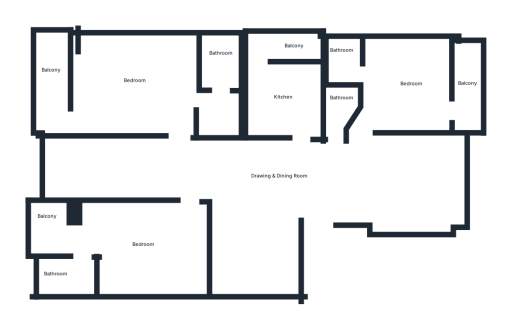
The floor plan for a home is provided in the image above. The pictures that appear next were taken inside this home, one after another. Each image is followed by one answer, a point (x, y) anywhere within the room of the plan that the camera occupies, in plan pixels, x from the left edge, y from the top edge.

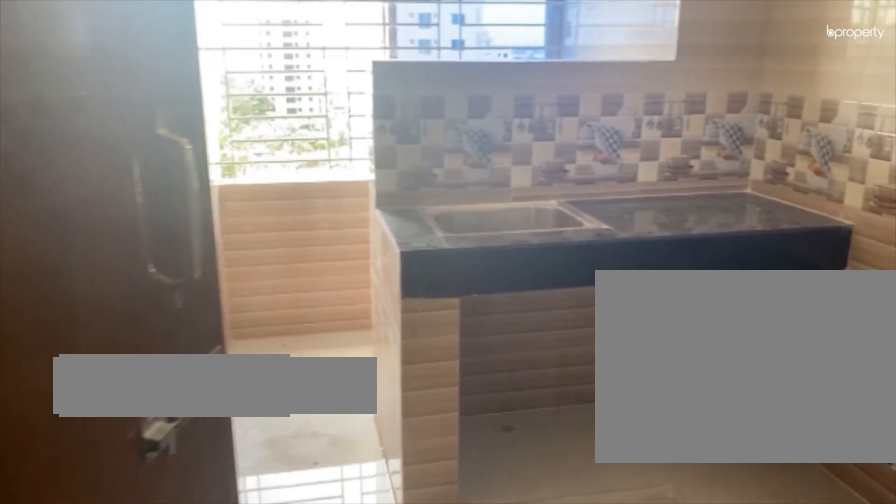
(288, 99)
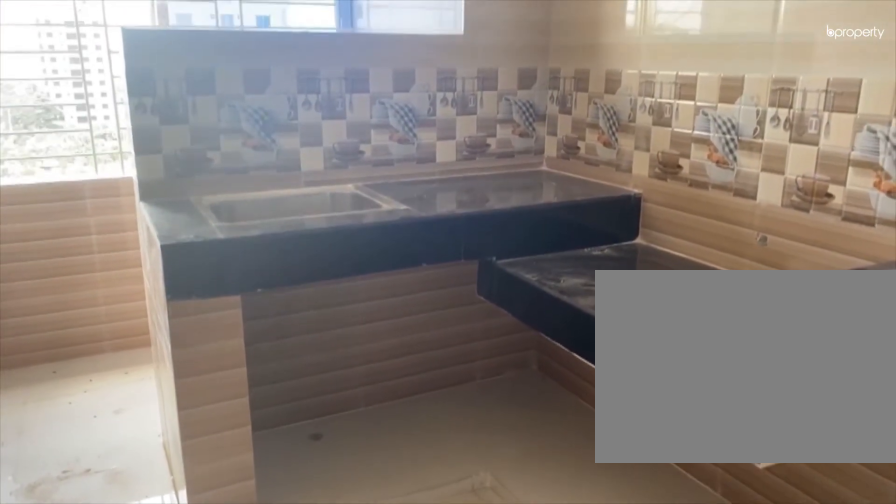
(288, 99)
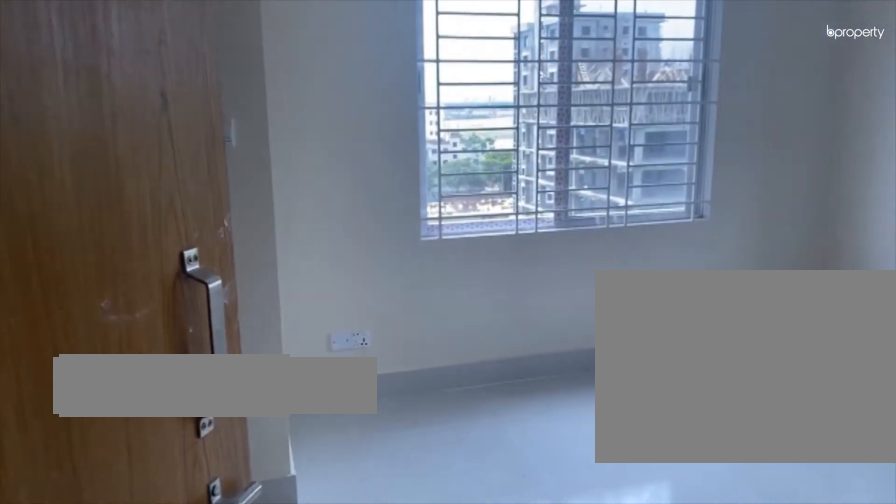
(411, 85)
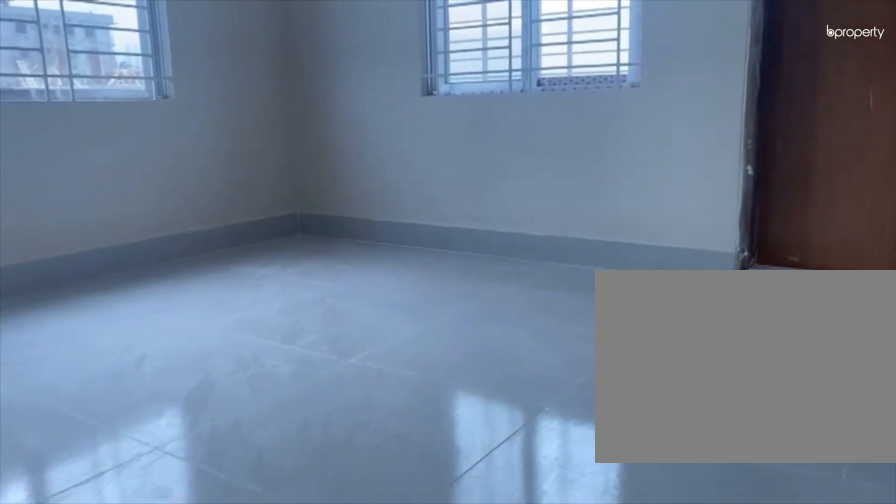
(411, 85)
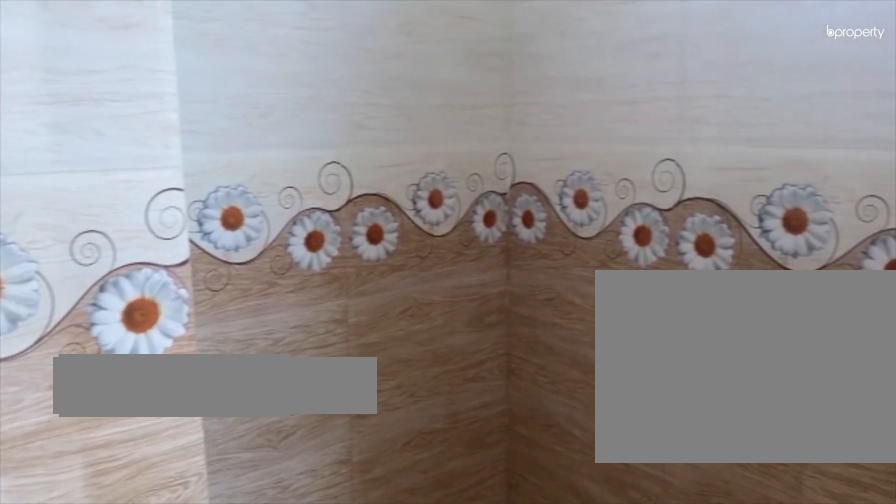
(343, 54)
